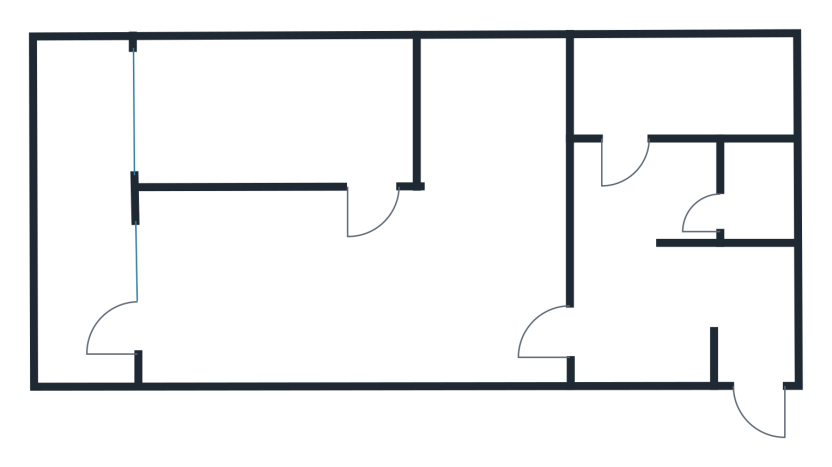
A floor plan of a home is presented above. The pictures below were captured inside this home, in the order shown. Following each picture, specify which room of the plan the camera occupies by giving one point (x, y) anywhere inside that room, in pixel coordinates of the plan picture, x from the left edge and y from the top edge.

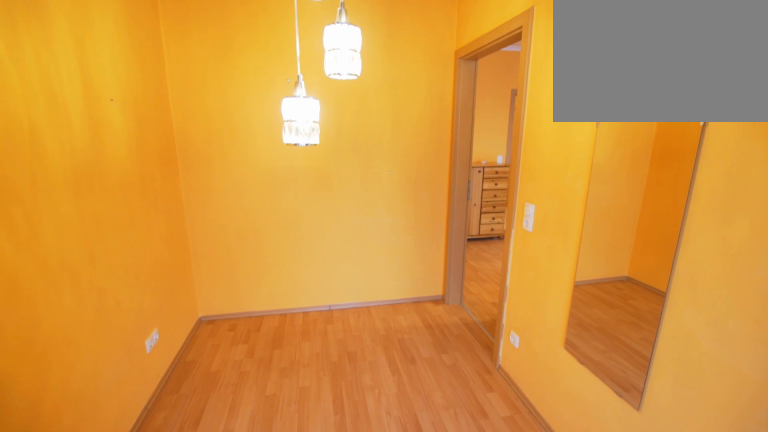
(281, 117)
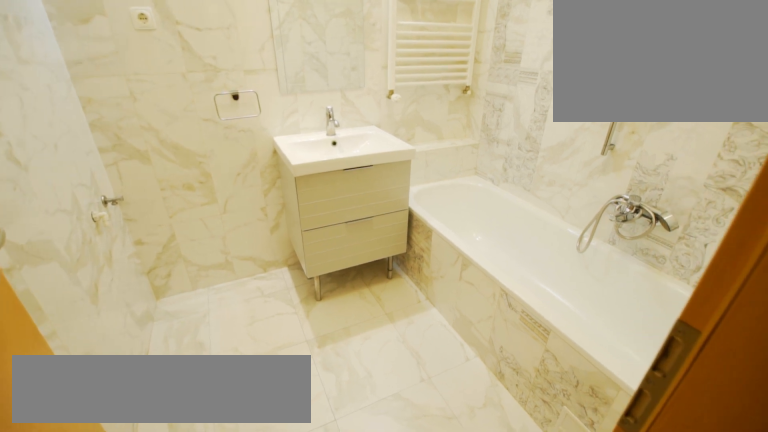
(673, 74)
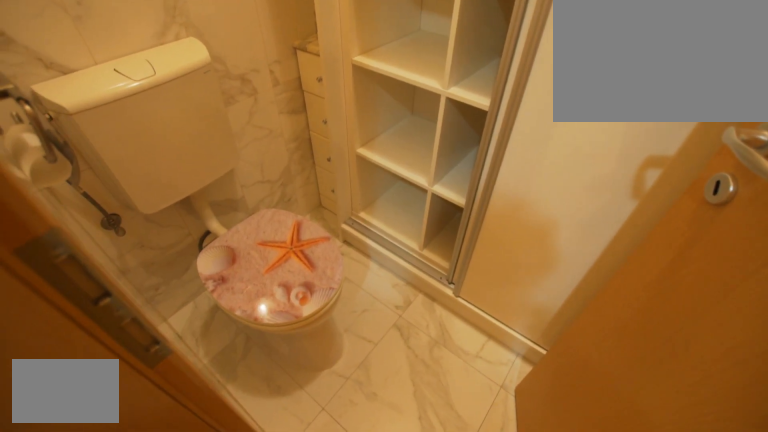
(760, 182)
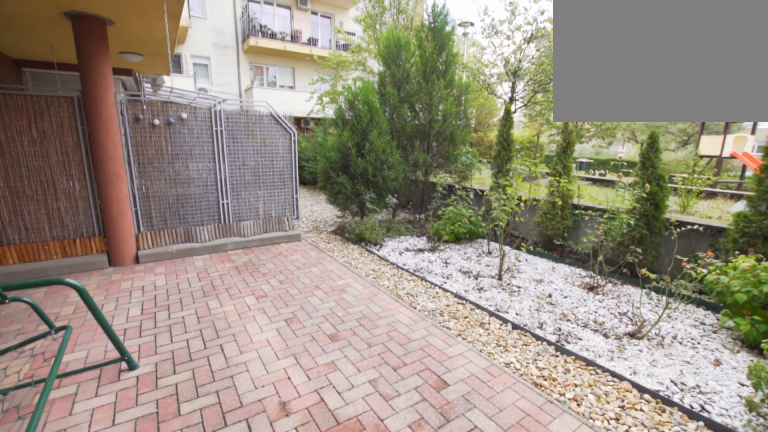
(83, 223)
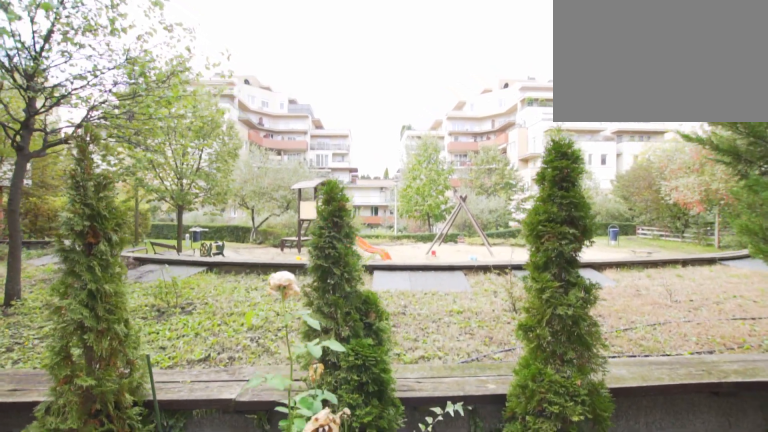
(83, 222)
